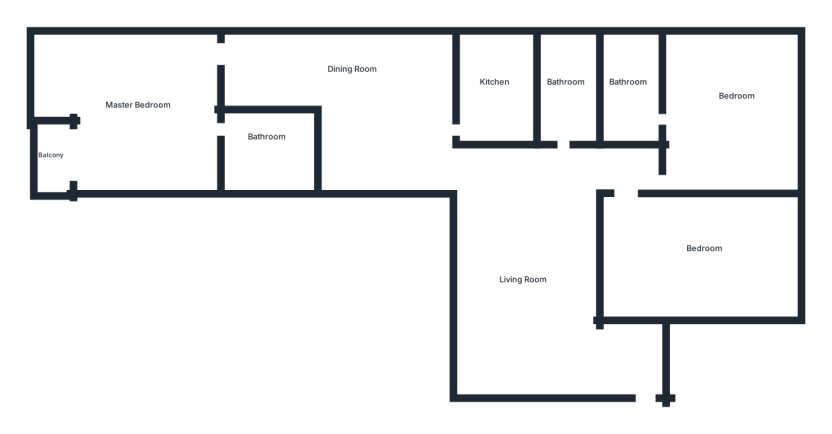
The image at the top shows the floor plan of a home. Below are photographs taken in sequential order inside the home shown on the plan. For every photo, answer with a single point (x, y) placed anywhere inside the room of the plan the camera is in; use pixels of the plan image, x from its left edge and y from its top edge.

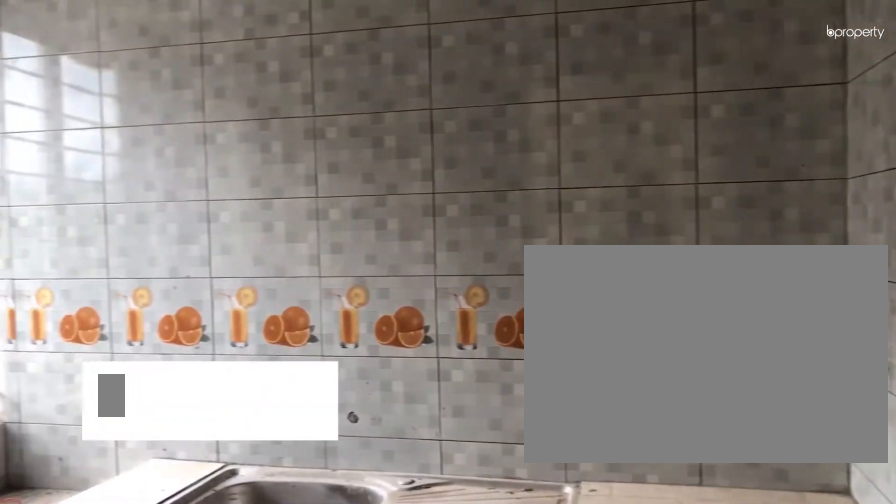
(494, 92)
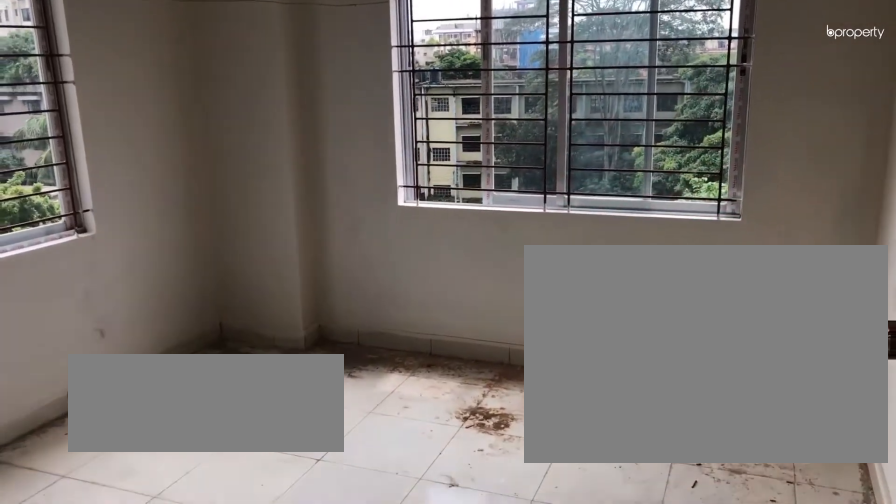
(740, 98)
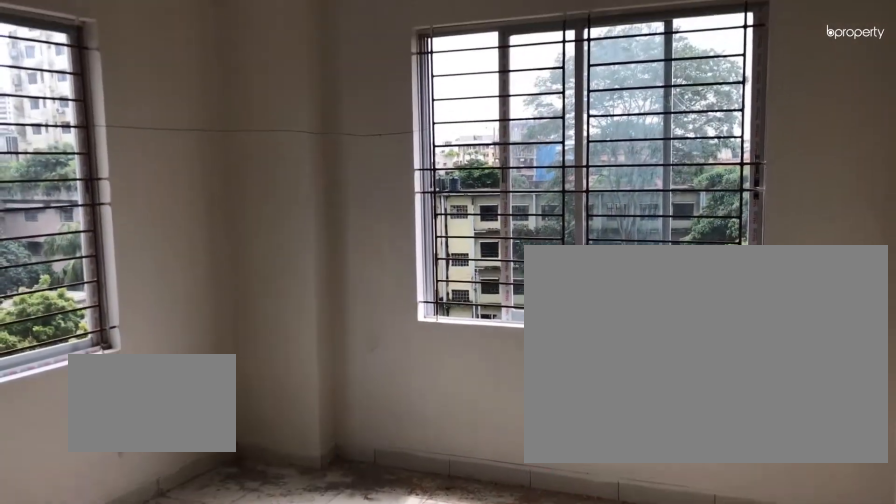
(740, 98)
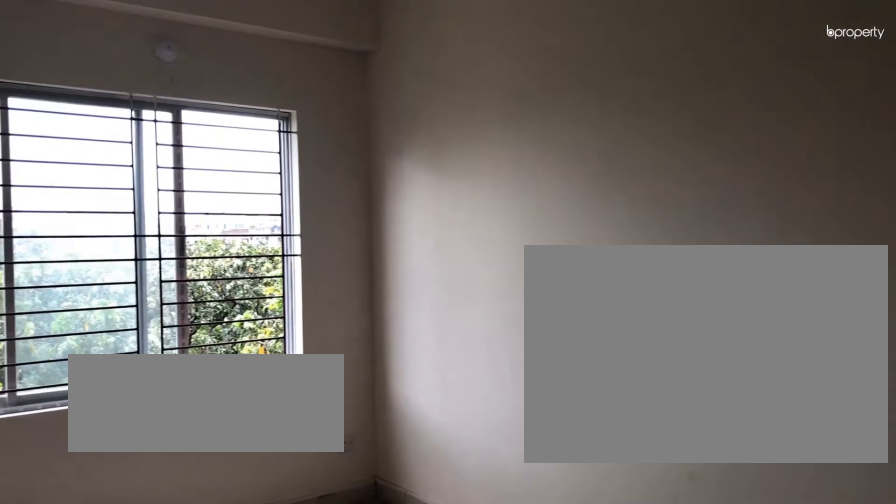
(704, 253)
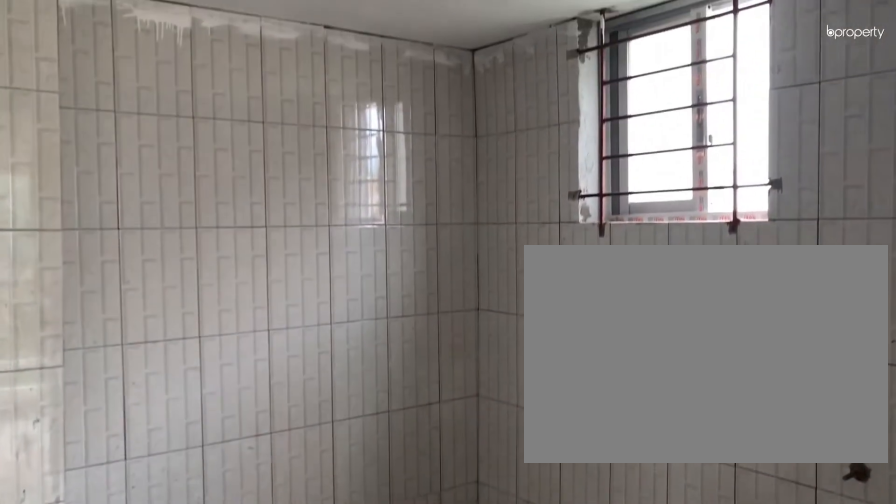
(272, 142)
